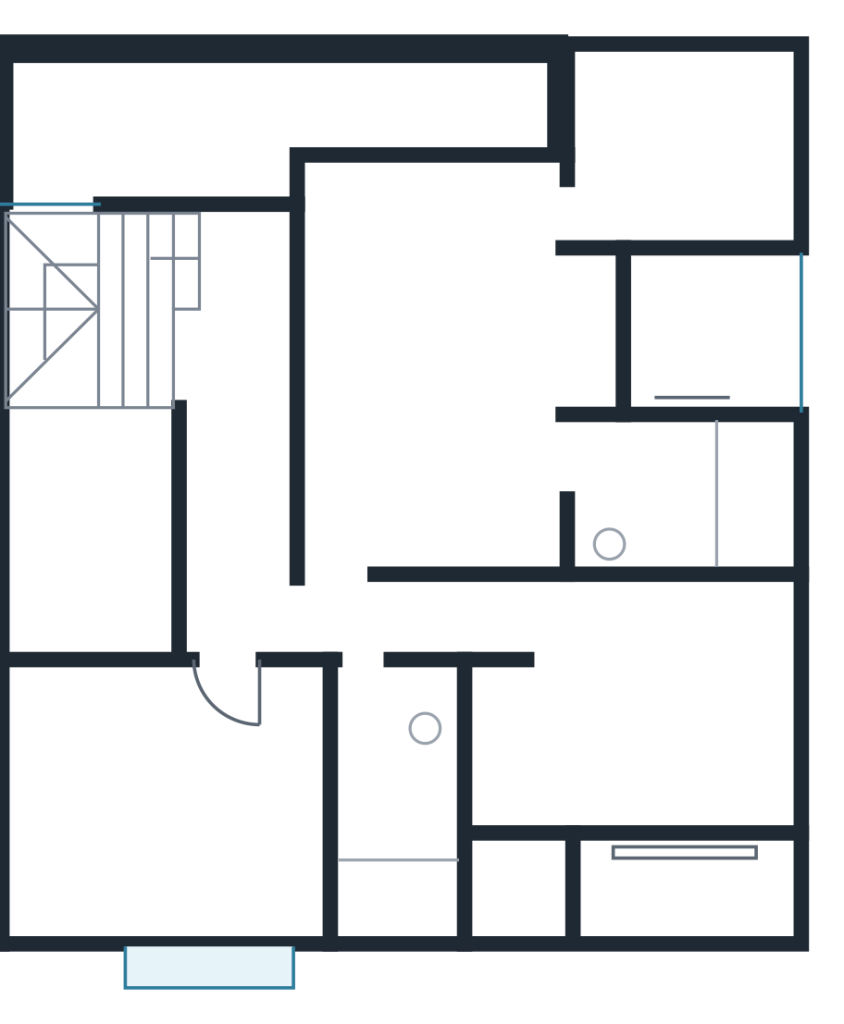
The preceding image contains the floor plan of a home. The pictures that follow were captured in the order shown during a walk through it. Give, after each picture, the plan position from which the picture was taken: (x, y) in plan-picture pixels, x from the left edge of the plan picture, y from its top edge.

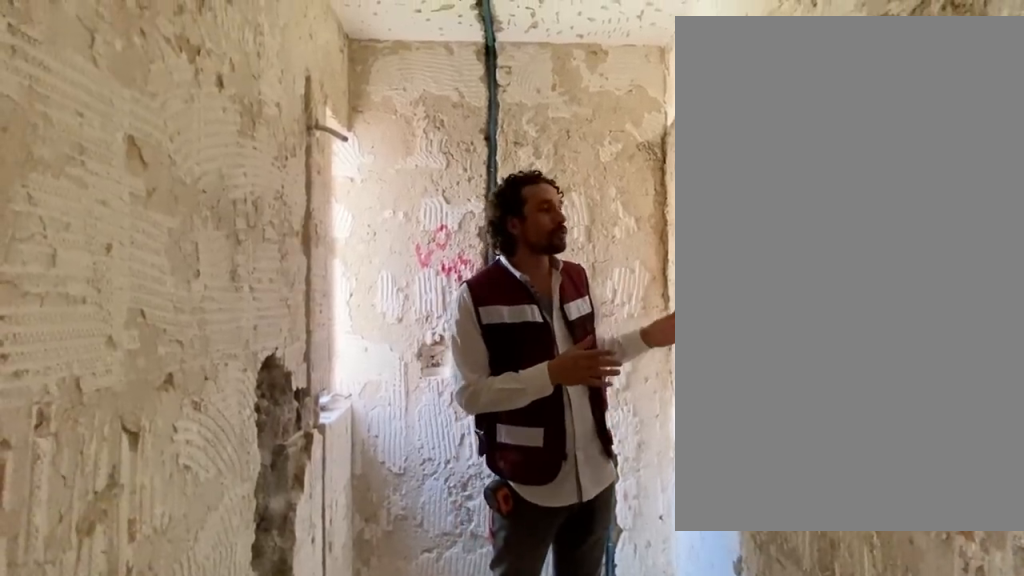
(367, 678)
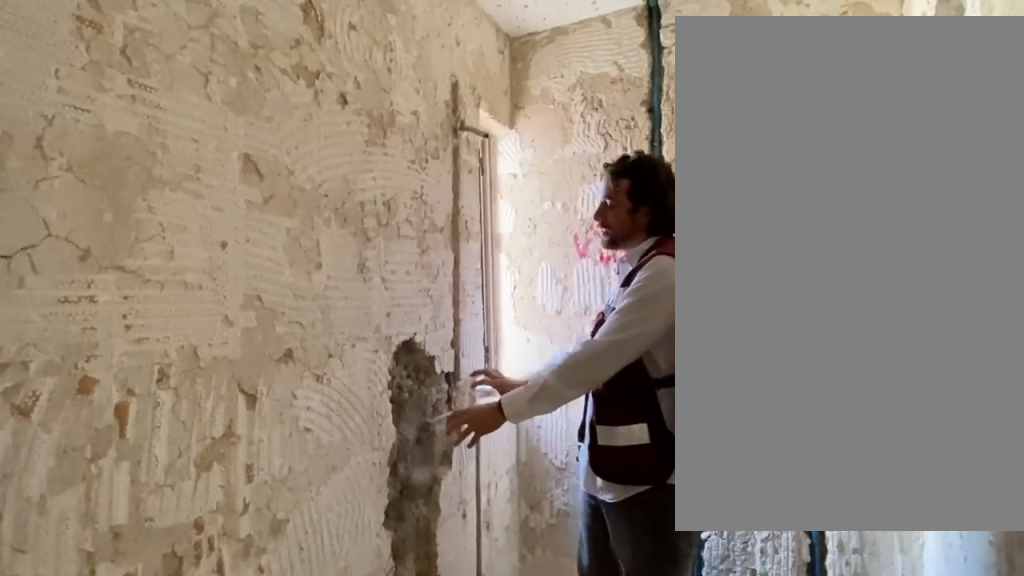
(367, 674)
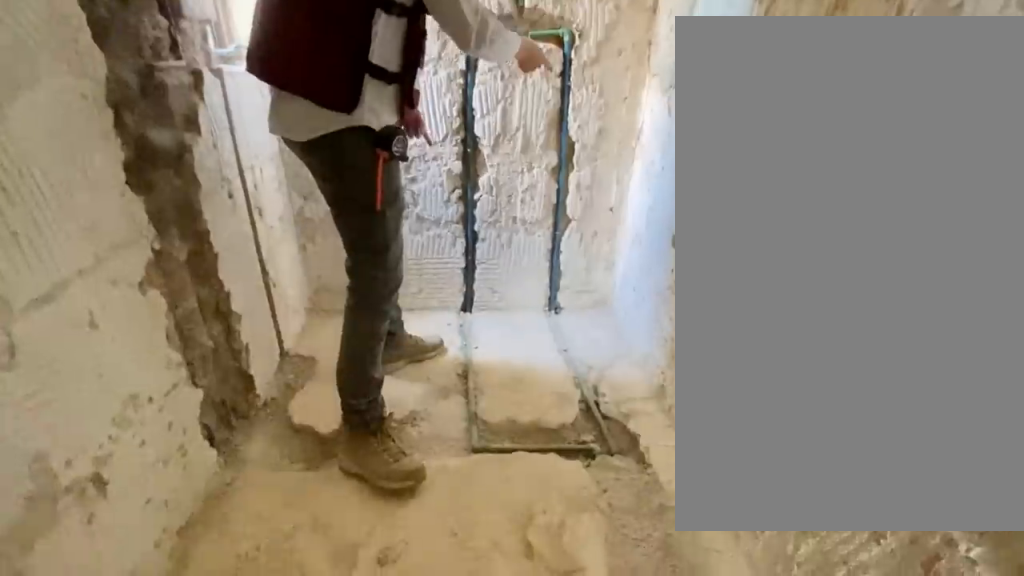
(369, 694)
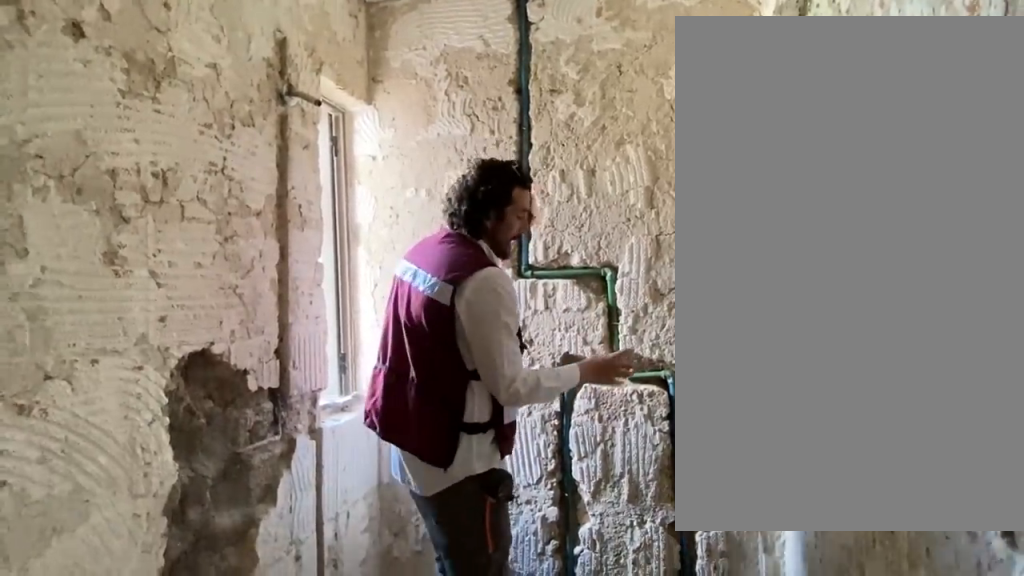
(394, 767)
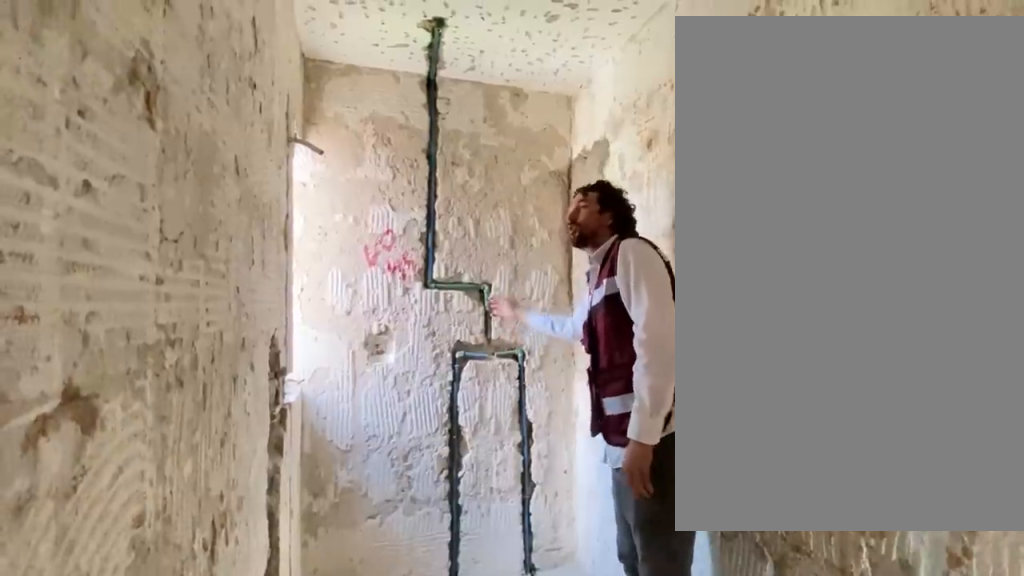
(375, 702)
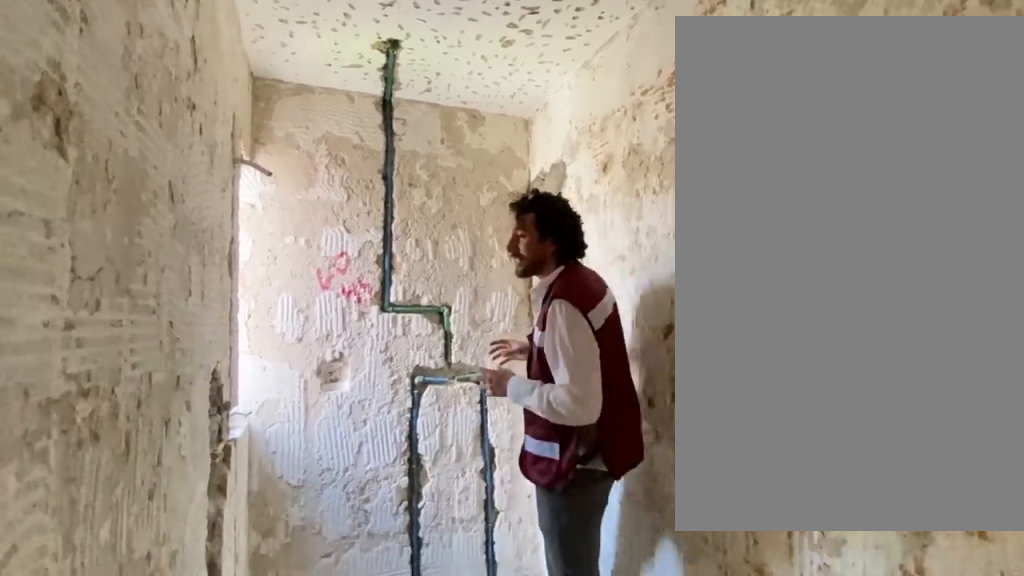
(376, 721)
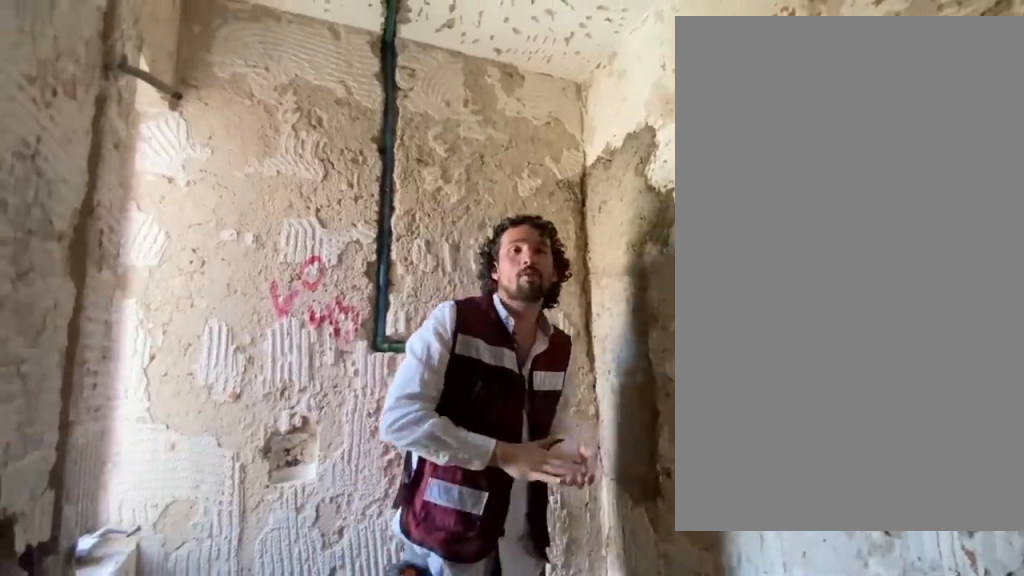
(381, 799)
